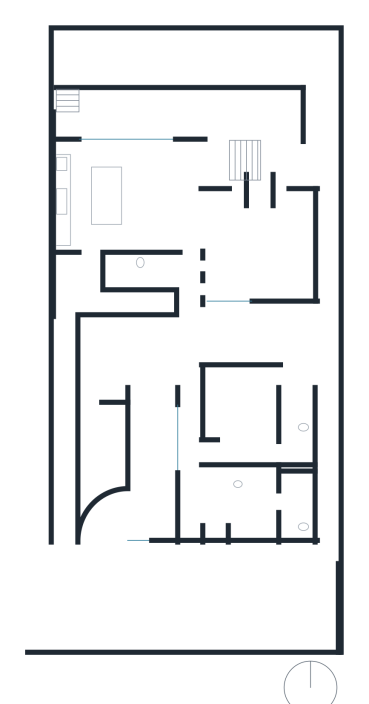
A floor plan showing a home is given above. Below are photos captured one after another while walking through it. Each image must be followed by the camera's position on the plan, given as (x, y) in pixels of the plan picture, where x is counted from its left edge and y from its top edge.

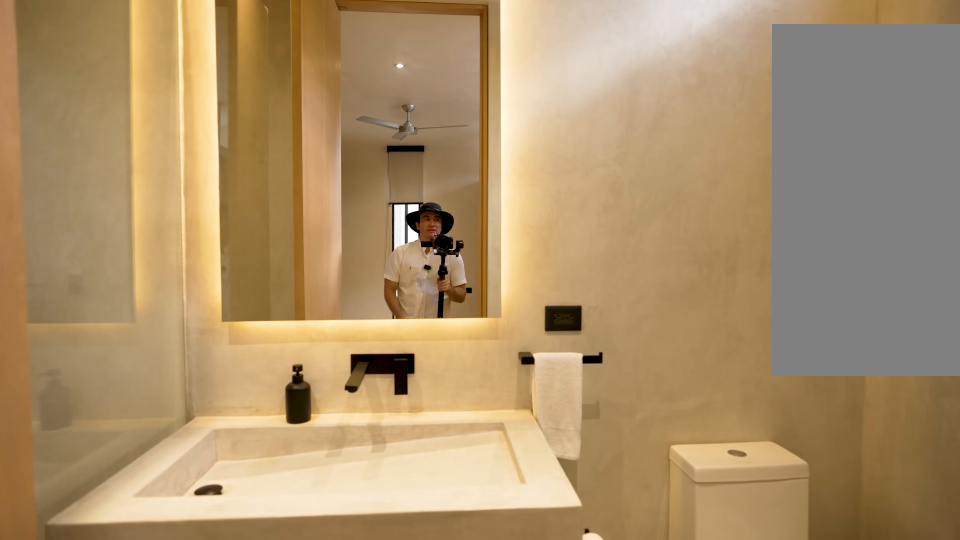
(274, 505)
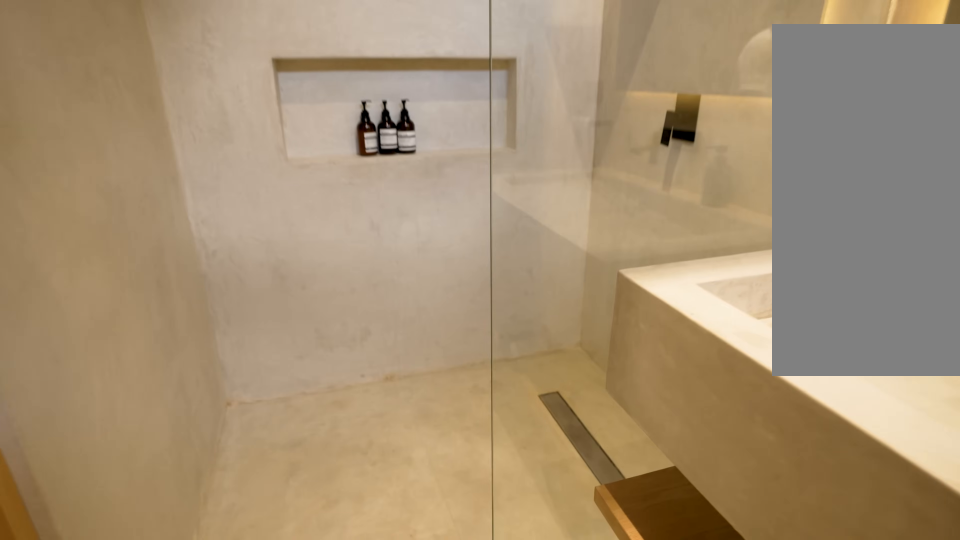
(288, 519)
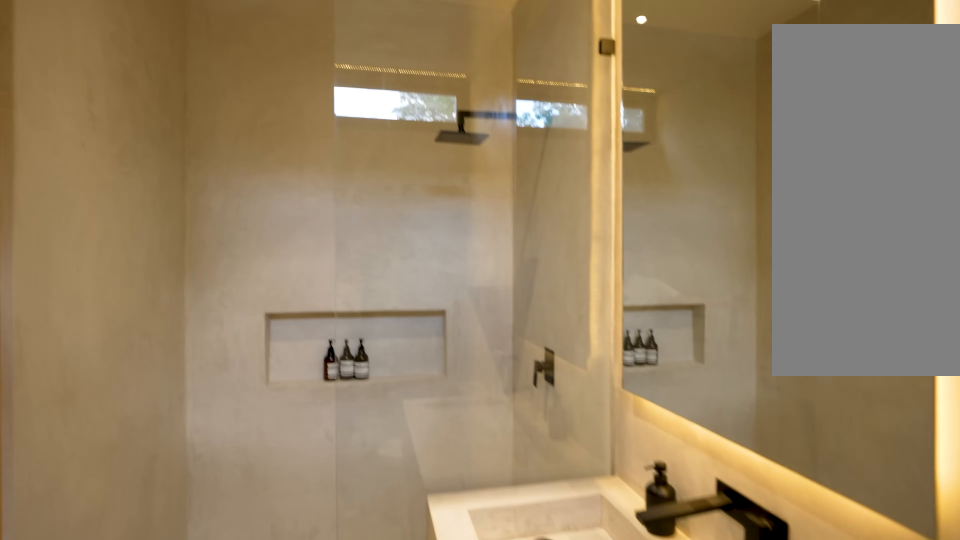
(290, 506)
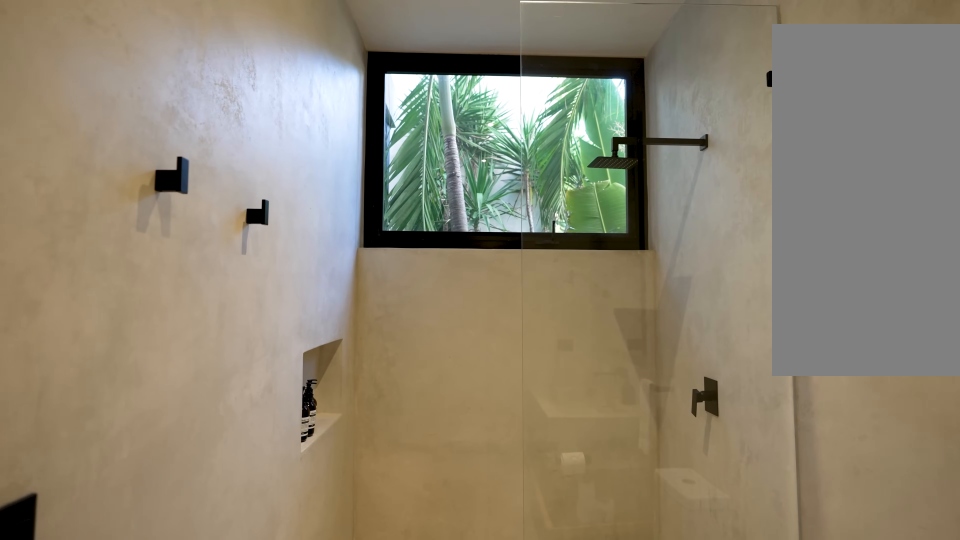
(289, 449)
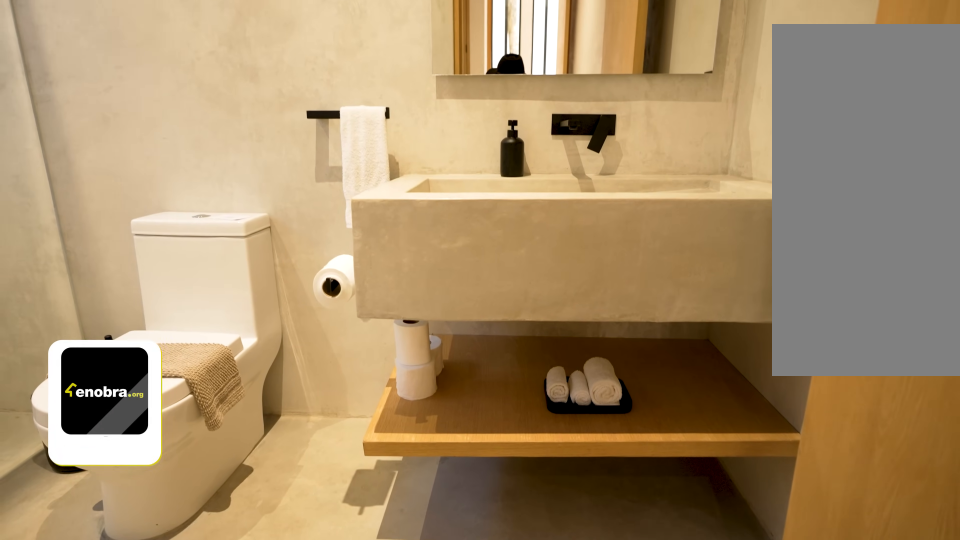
(291, 448)
